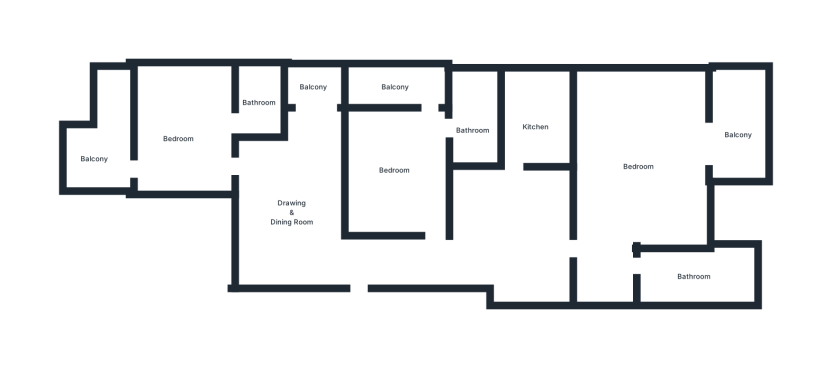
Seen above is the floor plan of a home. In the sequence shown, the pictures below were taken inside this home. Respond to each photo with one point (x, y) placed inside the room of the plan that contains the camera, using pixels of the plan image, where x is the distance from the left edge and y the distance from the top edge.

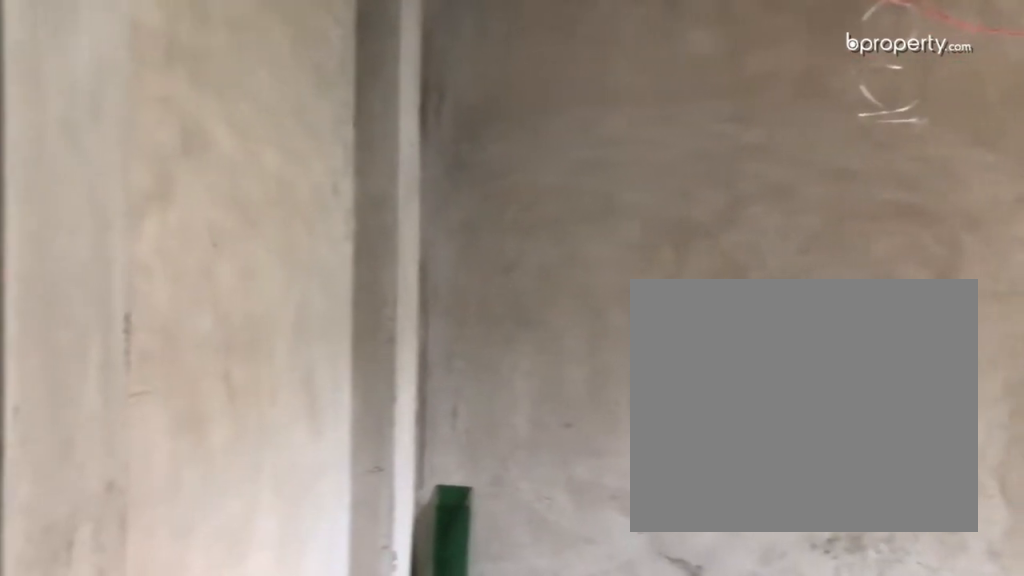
(308, 217)
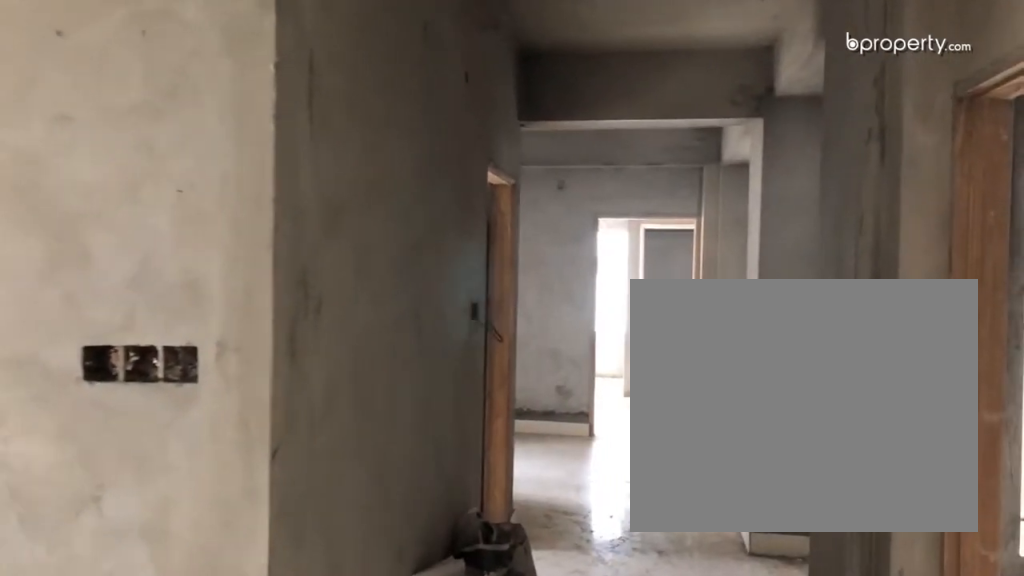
(308, 217)
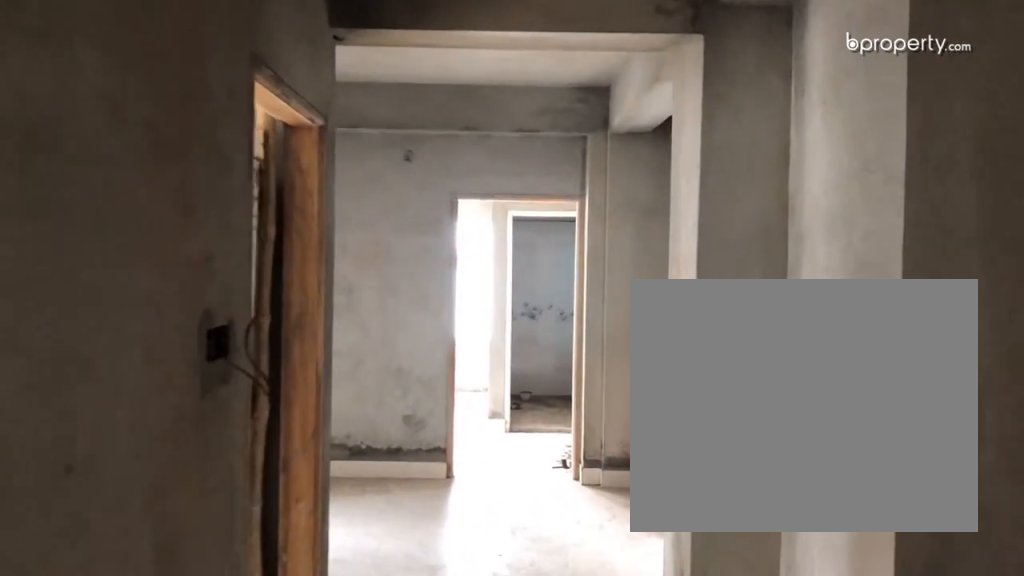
(450, 260)
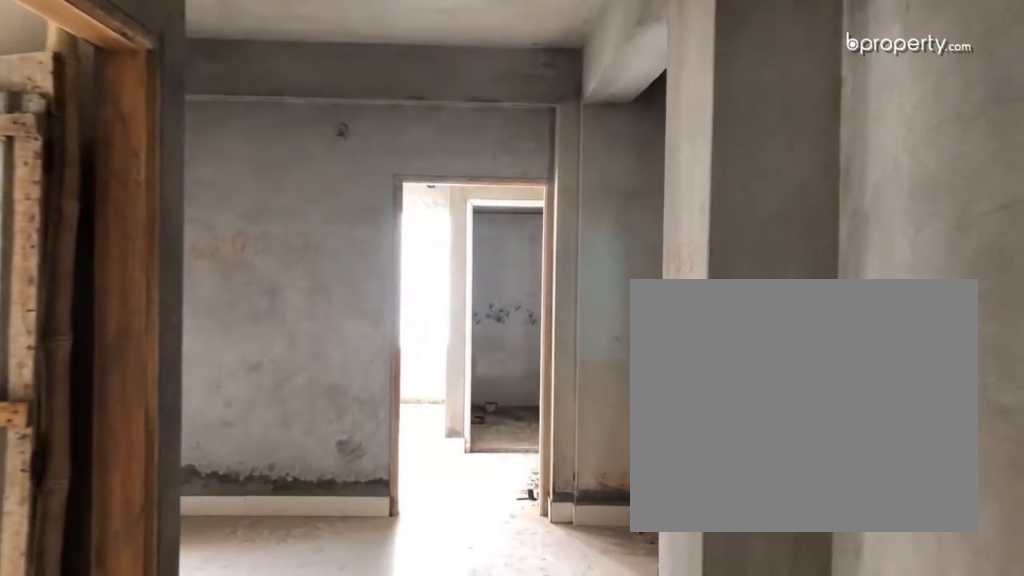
(450, 260)
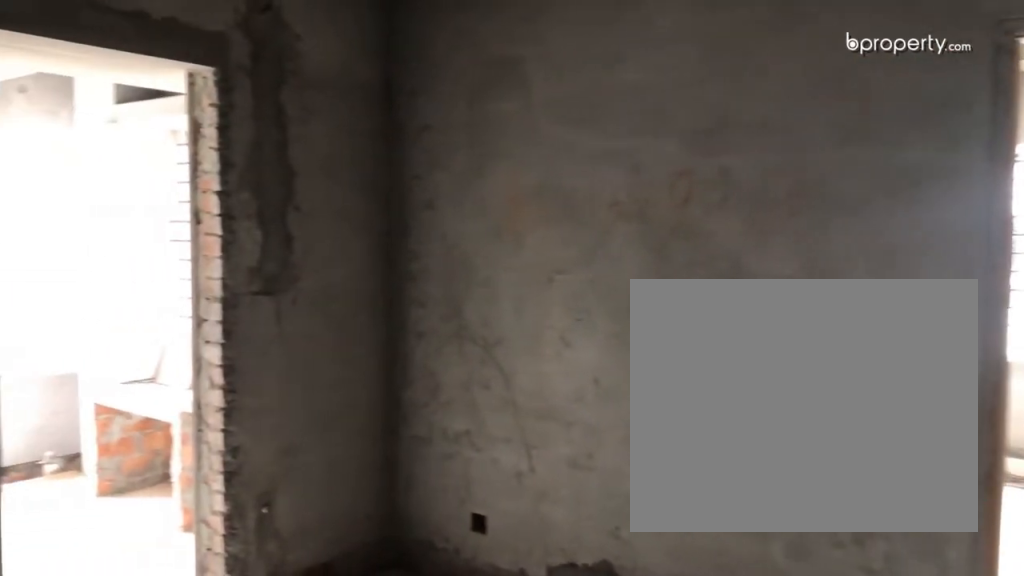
(517, 243)
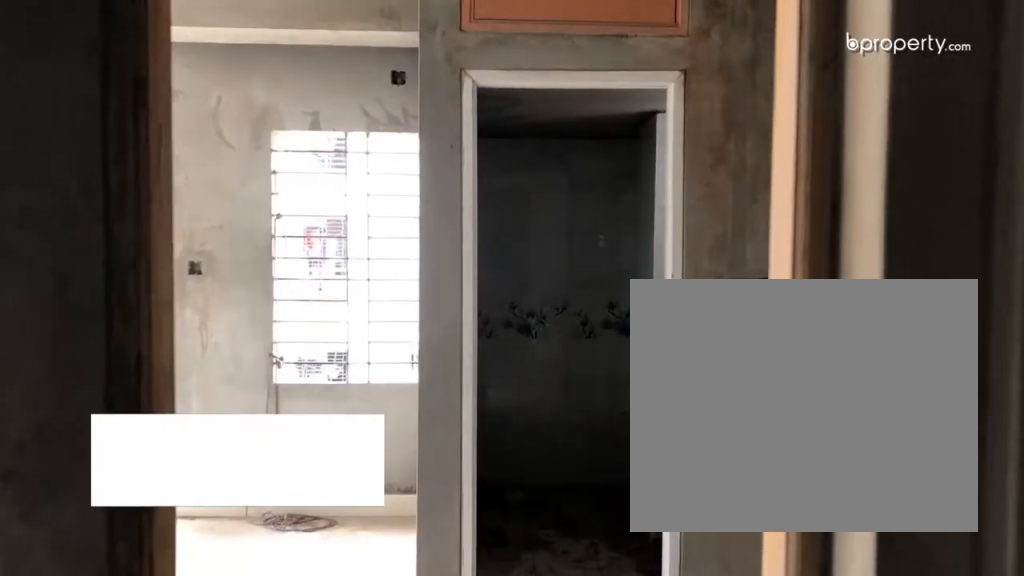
(625, 234)
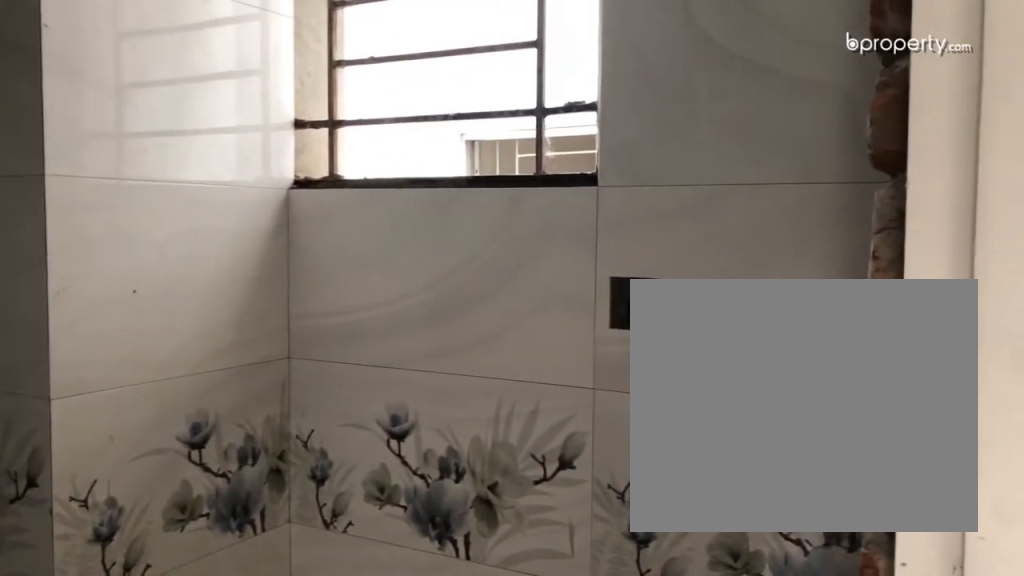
(693, 277)
